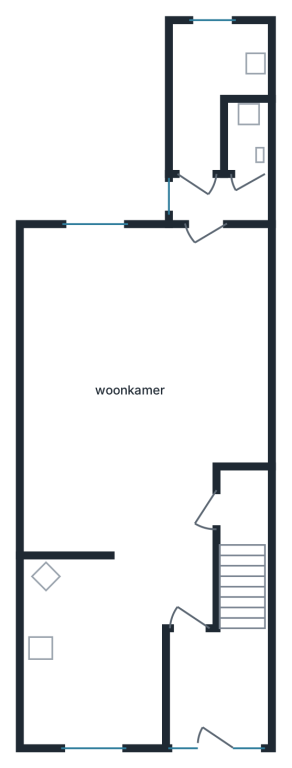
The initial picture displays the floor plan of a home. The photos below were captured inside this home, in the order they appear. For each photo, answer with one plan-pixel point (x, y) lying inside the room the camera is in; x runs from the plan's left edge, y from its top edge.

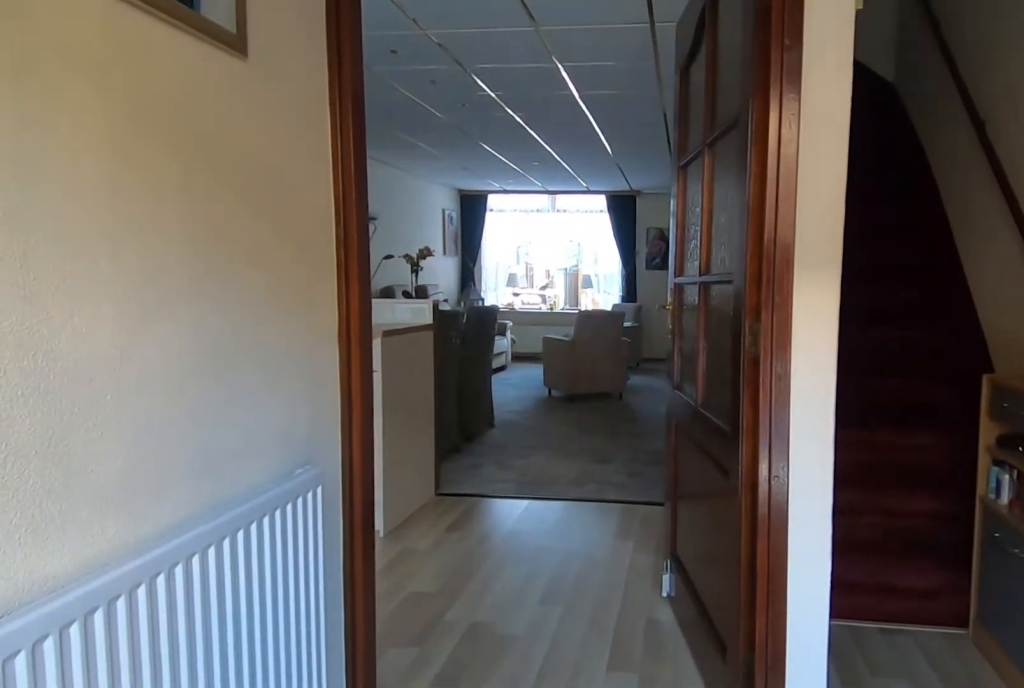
(215, 686)
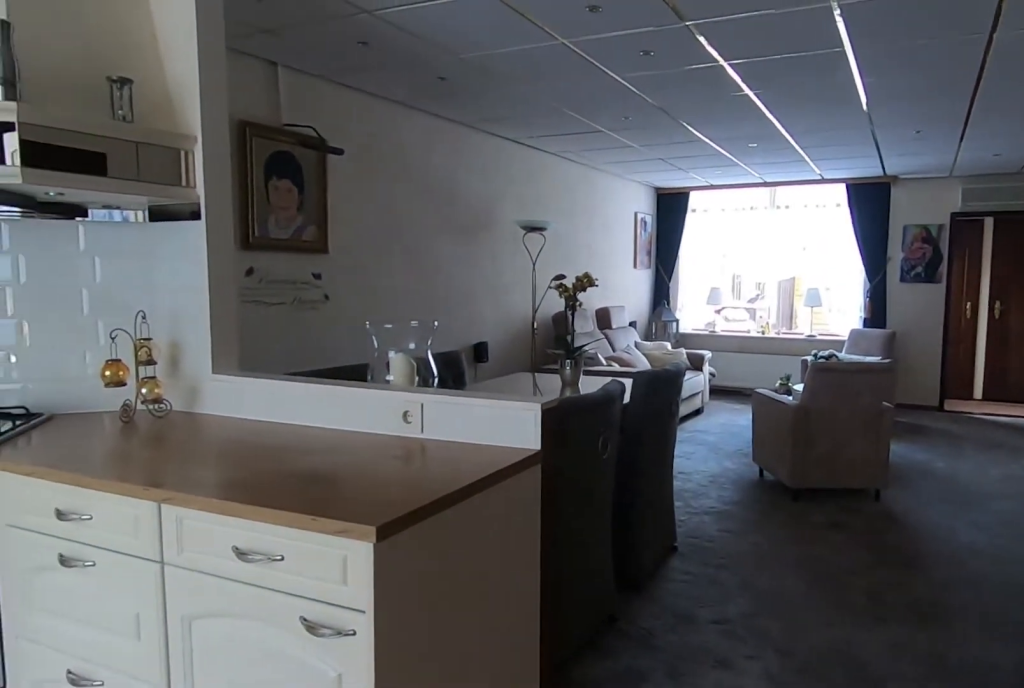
(124, 435)
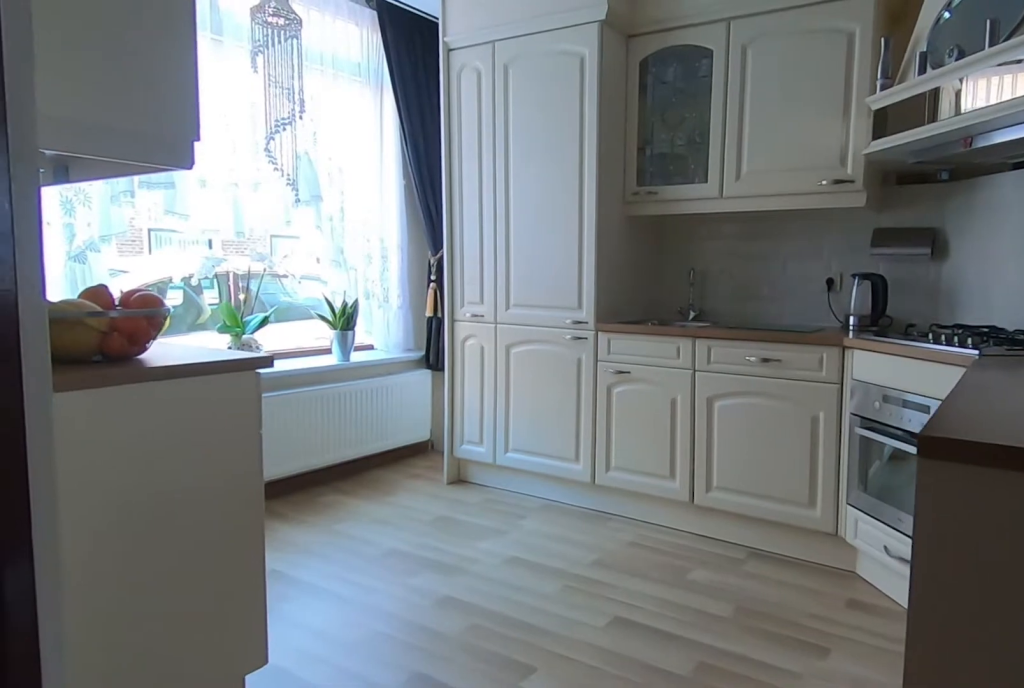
(89, 655)
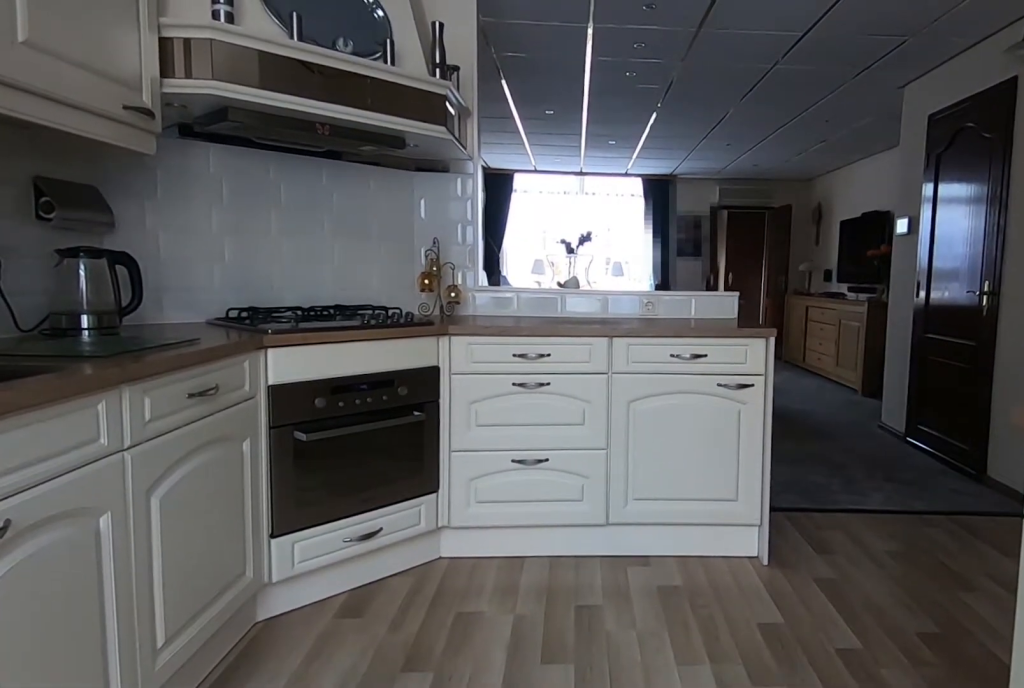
(89, 655)
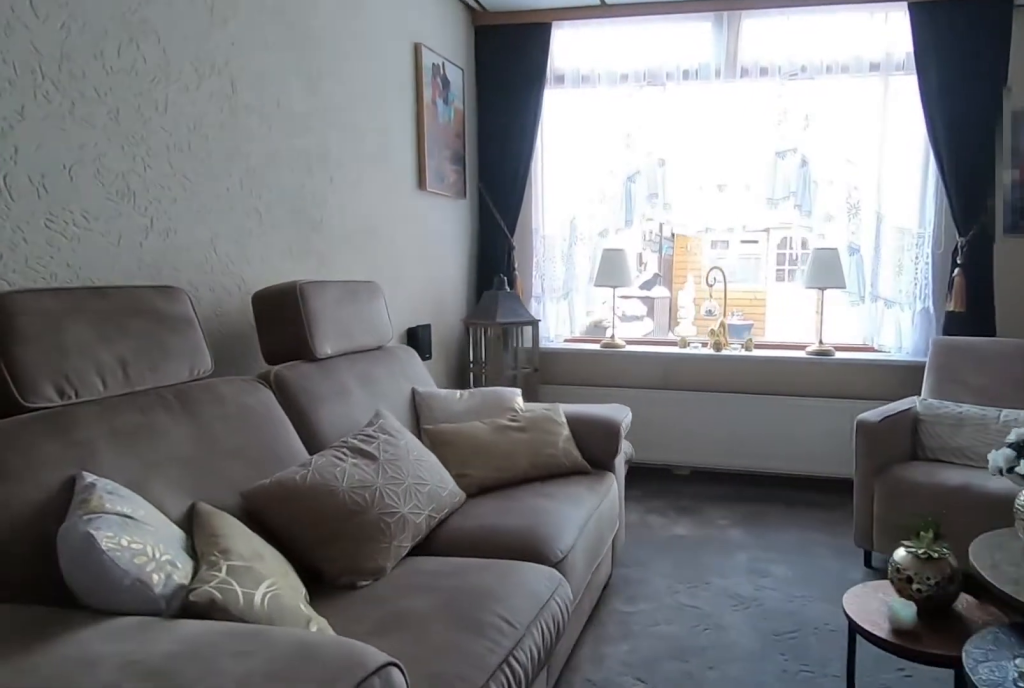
(122, 435)
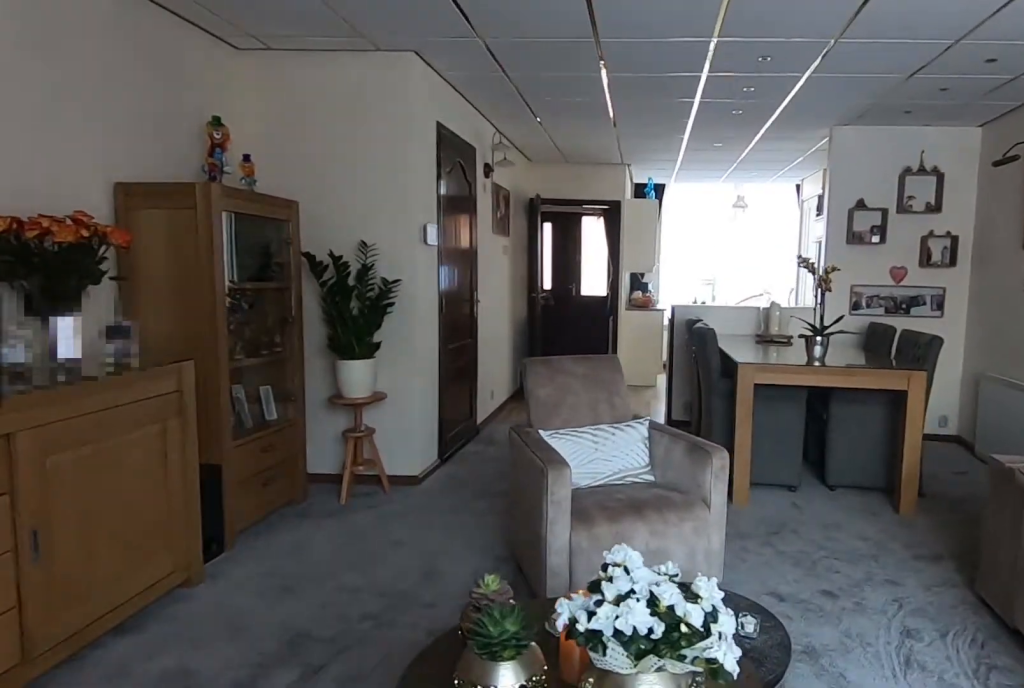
(122, 435)
